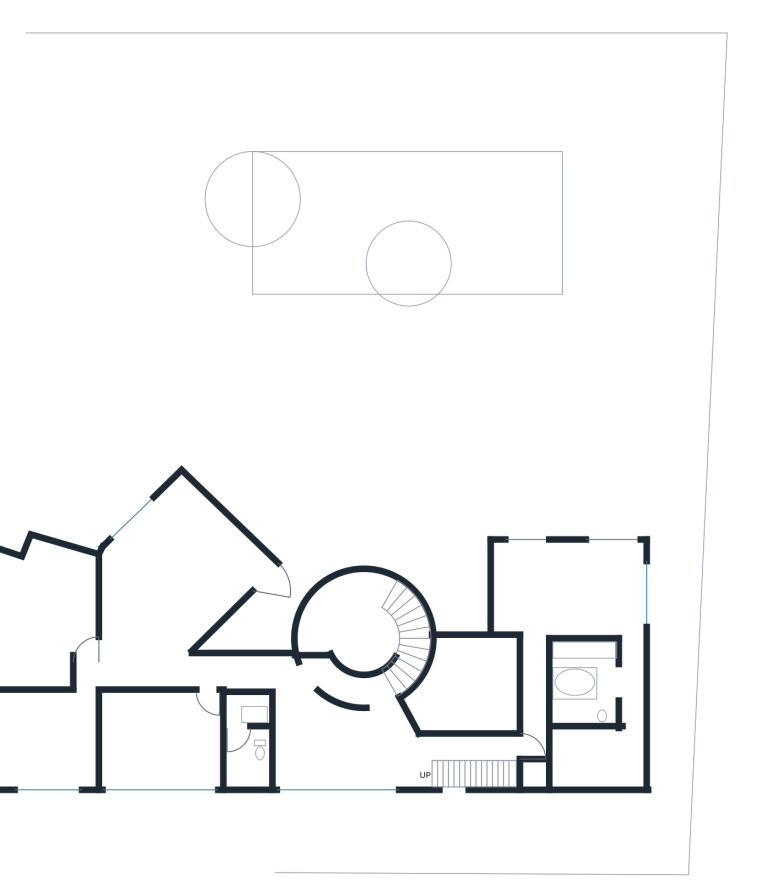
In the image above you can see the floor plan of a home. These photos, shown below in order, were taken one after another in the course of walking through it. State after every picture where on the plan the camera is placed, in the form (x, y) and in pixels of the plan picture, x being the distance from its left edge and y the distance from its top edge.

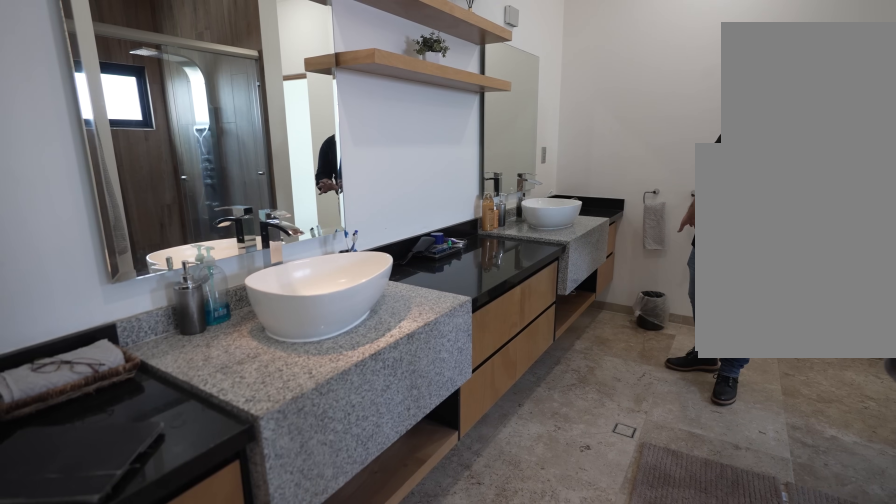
(611, 681)
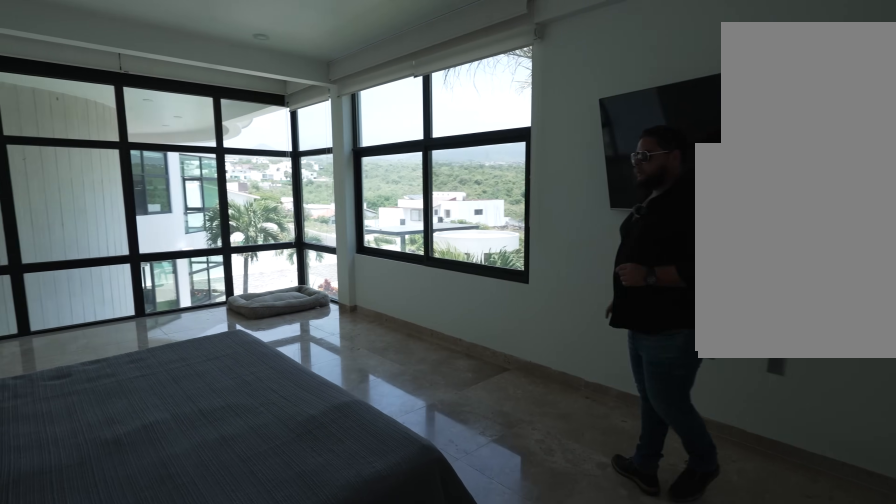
(620, 562)
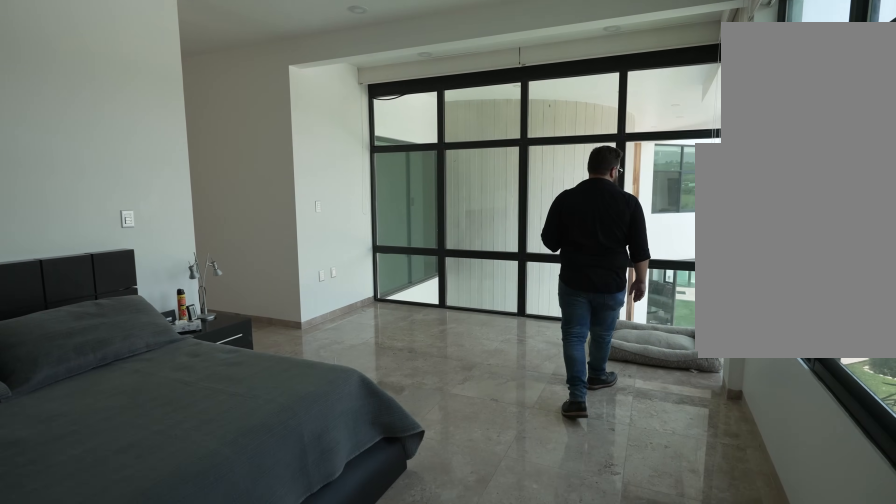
(601, 559)
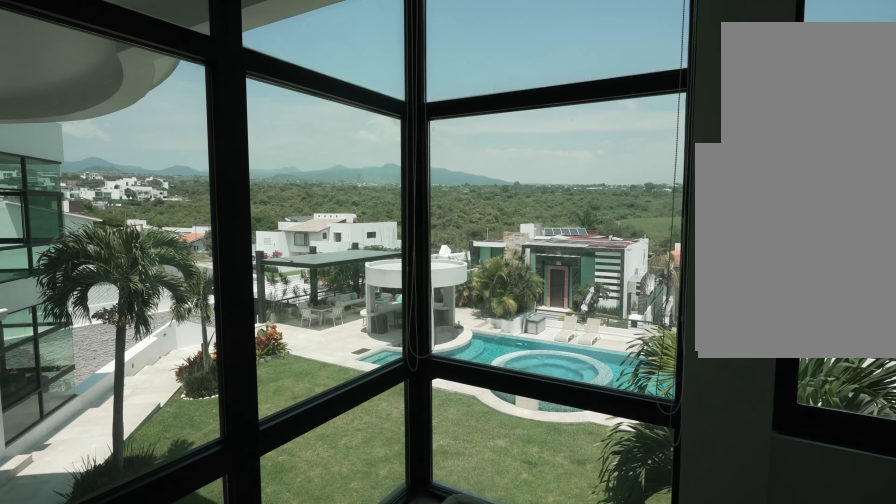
(556, 560)
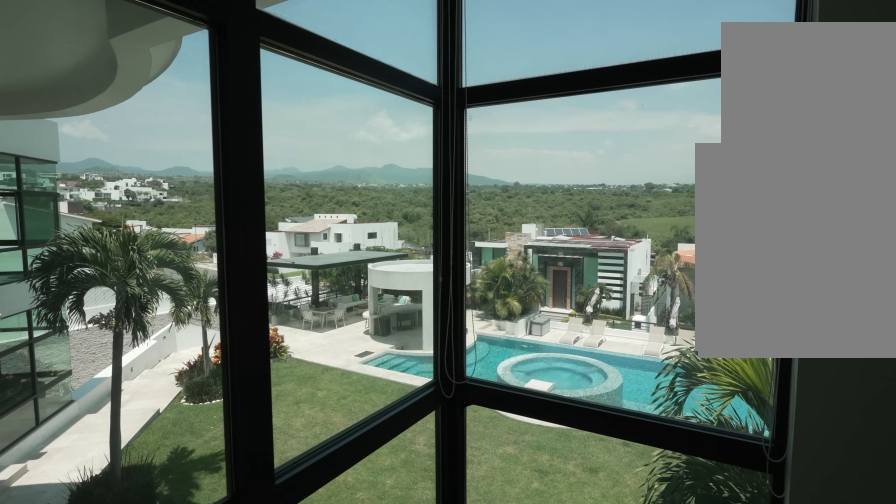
(556, 560)
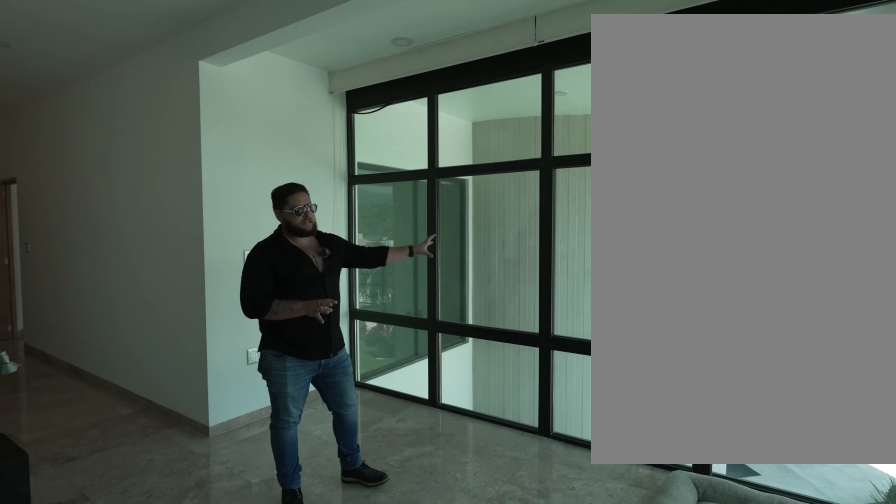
(556, 560)
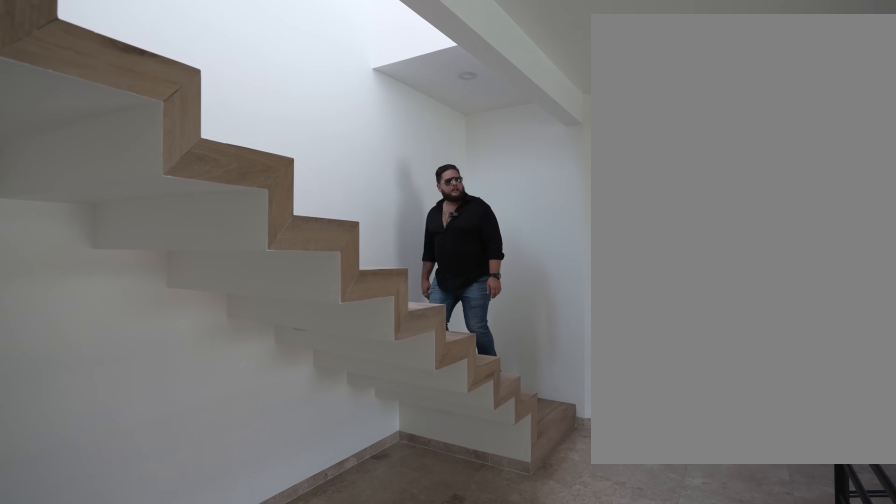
(491, 744)
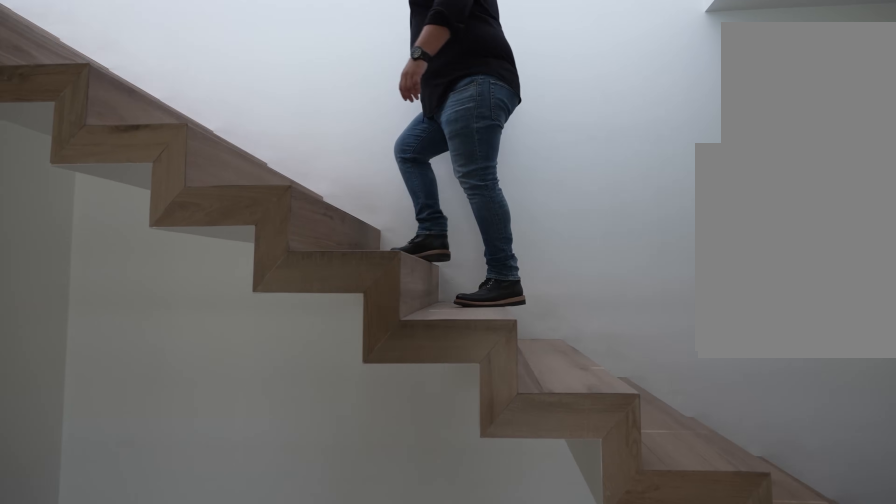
(466, 745)
